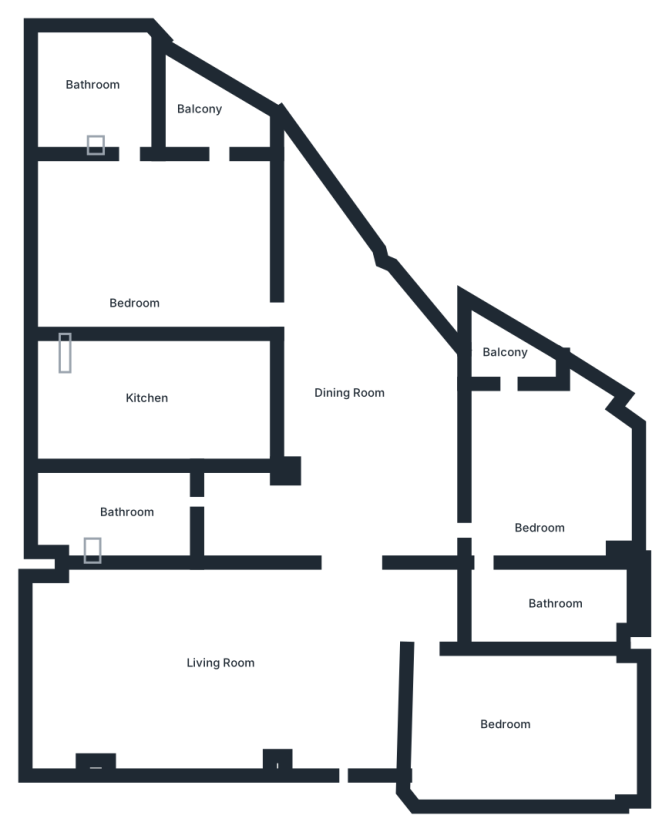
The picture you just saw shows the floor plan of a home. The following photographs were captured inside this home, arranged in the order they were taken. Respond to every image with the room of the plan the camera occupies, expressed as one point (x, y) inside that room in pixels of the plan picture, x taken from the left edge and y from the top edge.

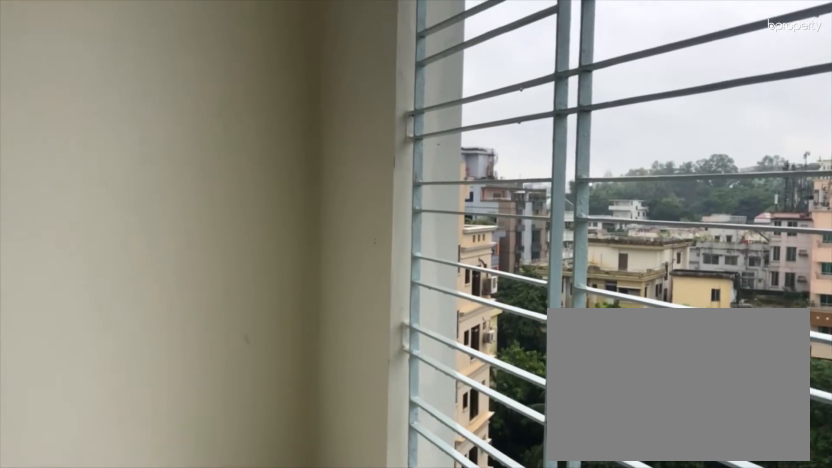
(507, 357)
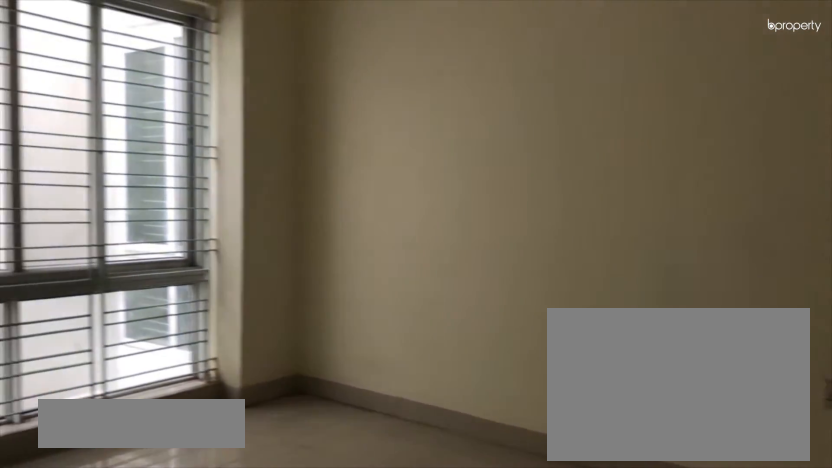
(514, 707)
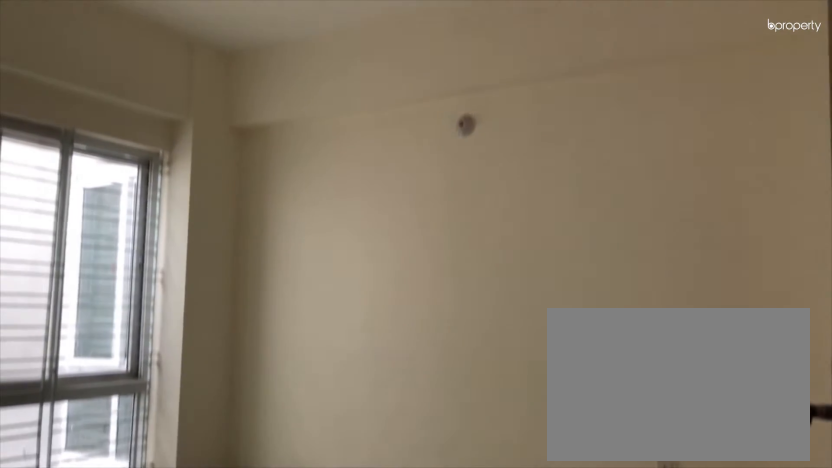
(516, 710)
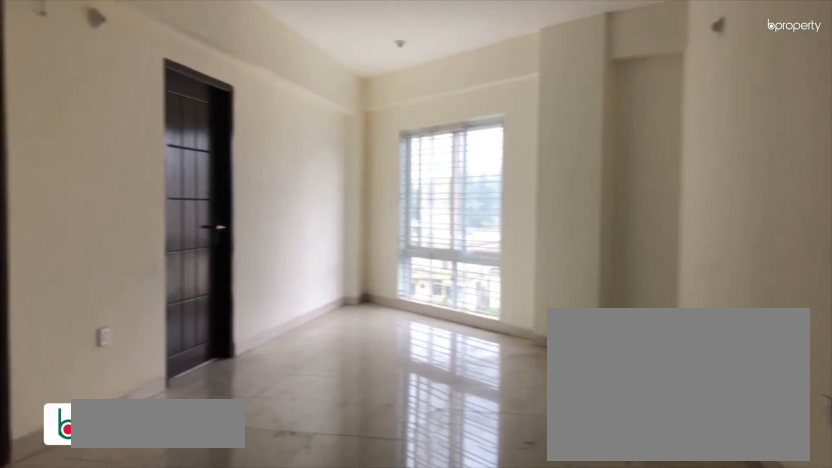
(350, 404)
